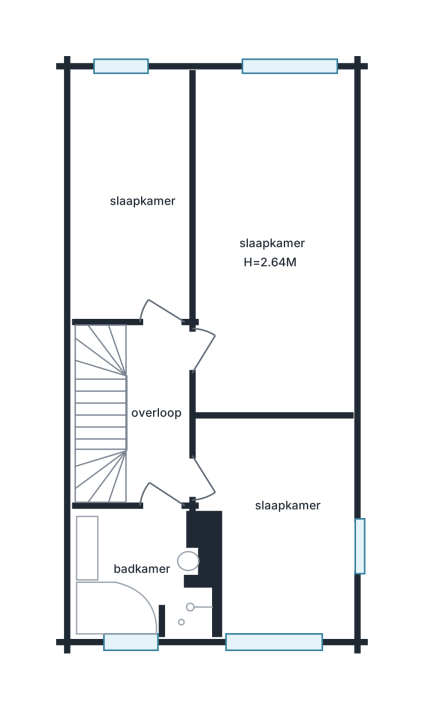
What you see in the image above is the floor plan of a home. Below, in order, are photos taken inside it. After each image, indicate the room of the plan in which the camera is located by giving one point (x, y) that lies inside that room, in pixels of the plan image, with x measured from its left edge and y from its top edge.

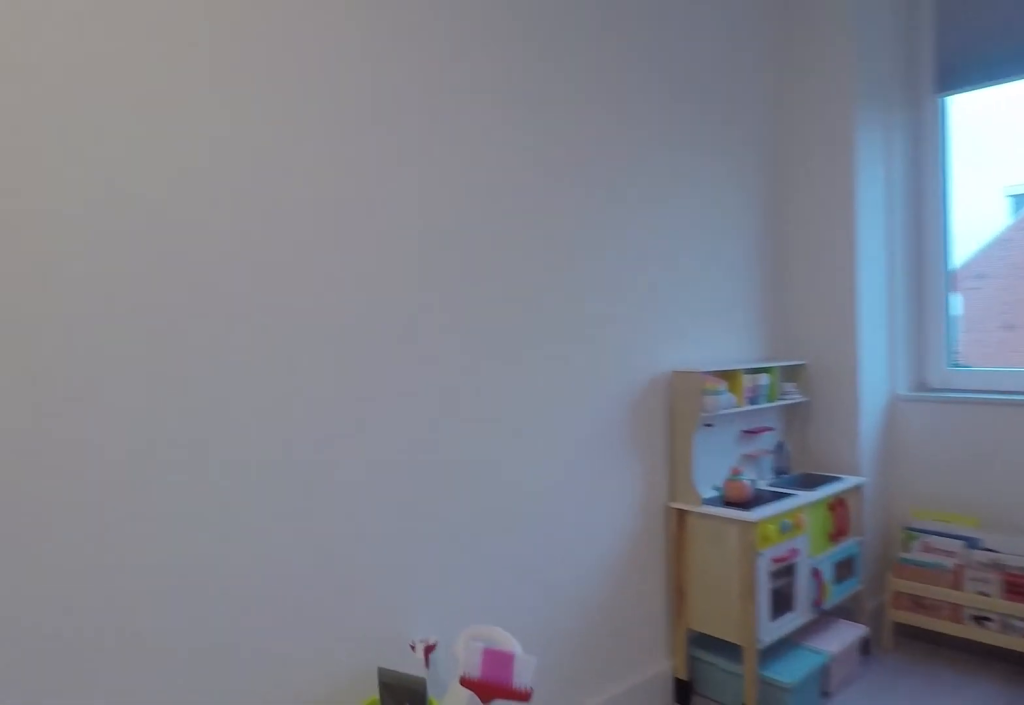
(127, 308)
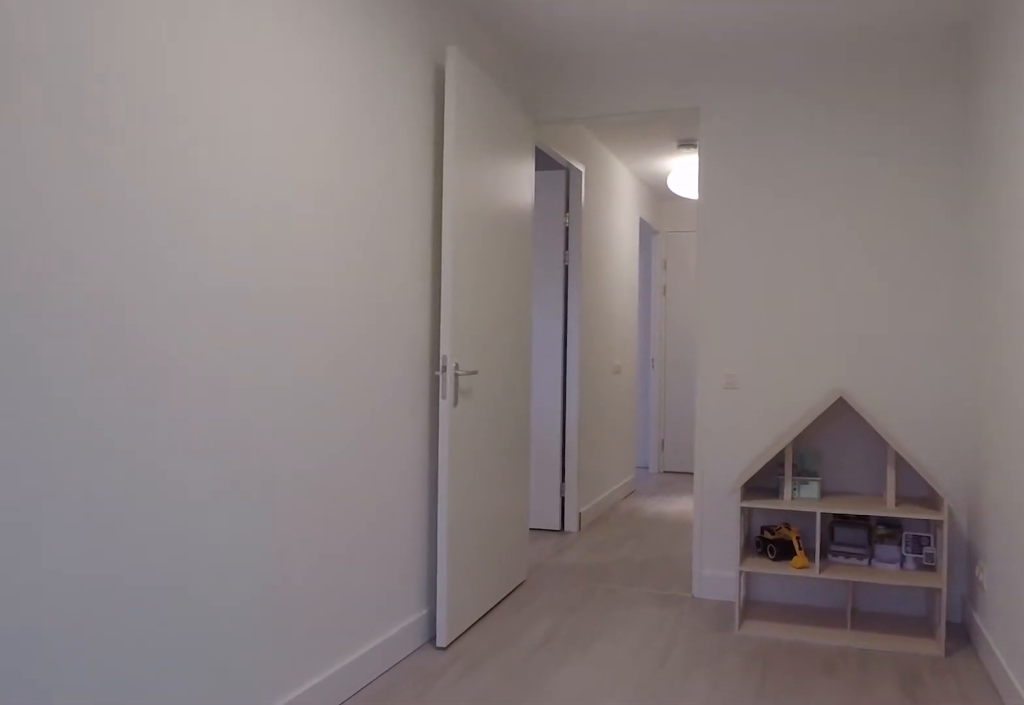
(127, 308)
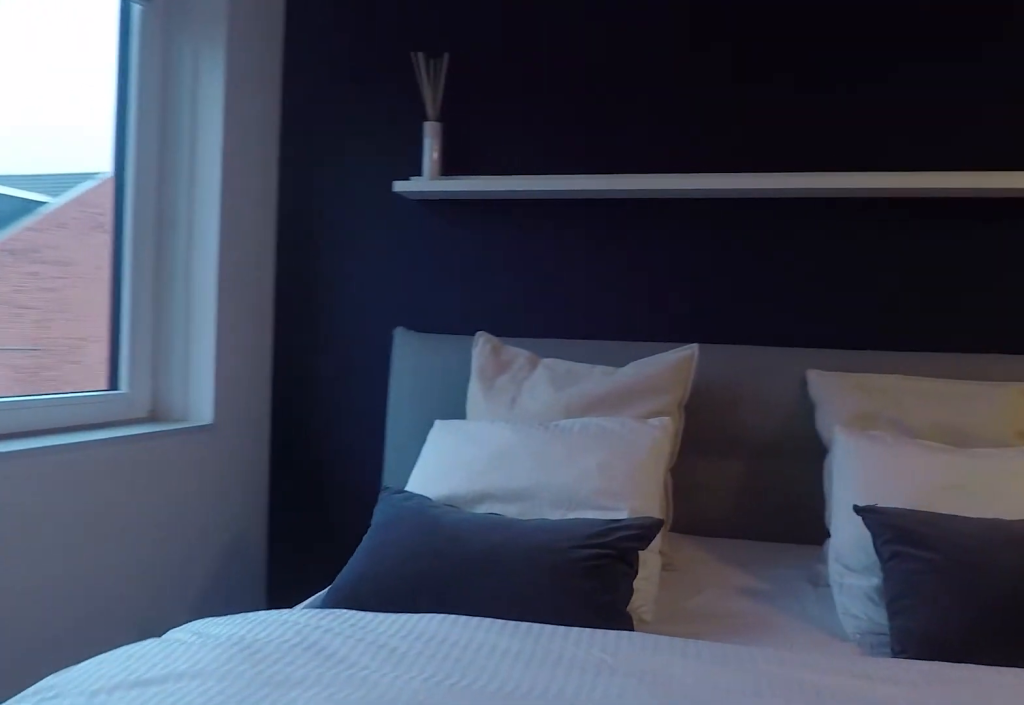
(281, 273)
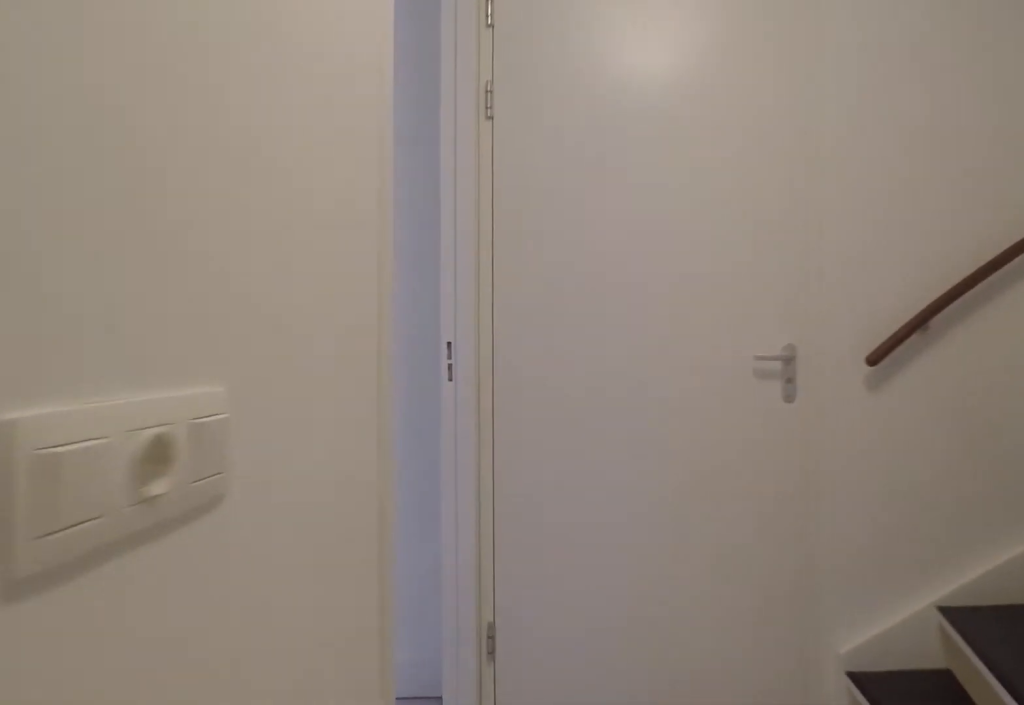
(157, 414)
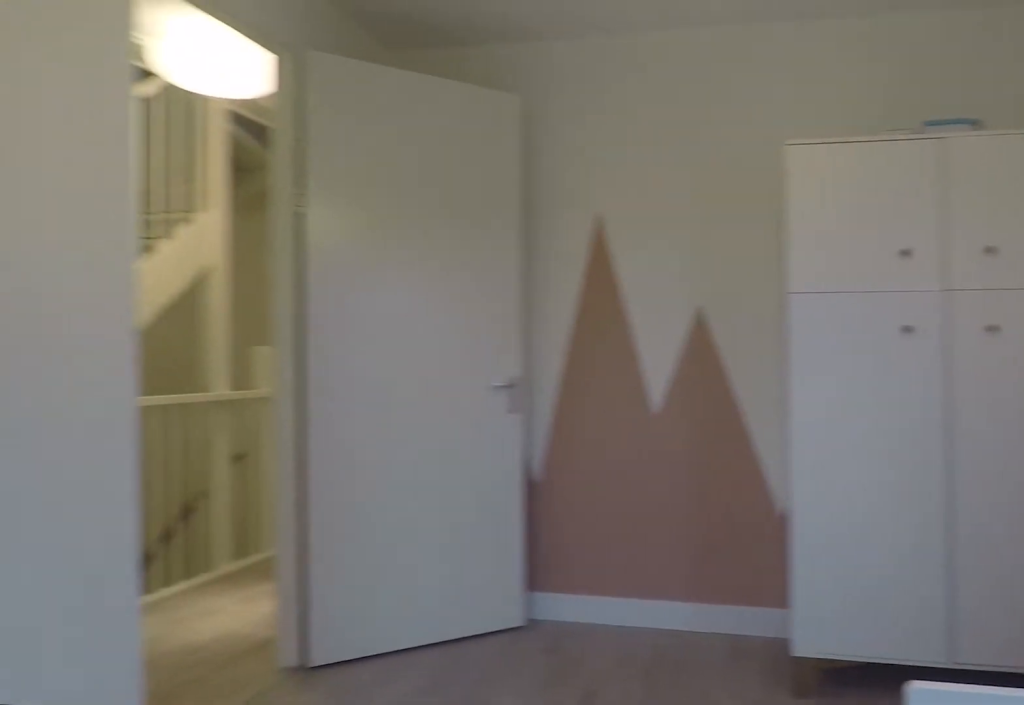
(279, 533)
